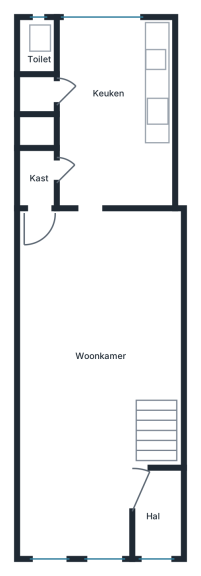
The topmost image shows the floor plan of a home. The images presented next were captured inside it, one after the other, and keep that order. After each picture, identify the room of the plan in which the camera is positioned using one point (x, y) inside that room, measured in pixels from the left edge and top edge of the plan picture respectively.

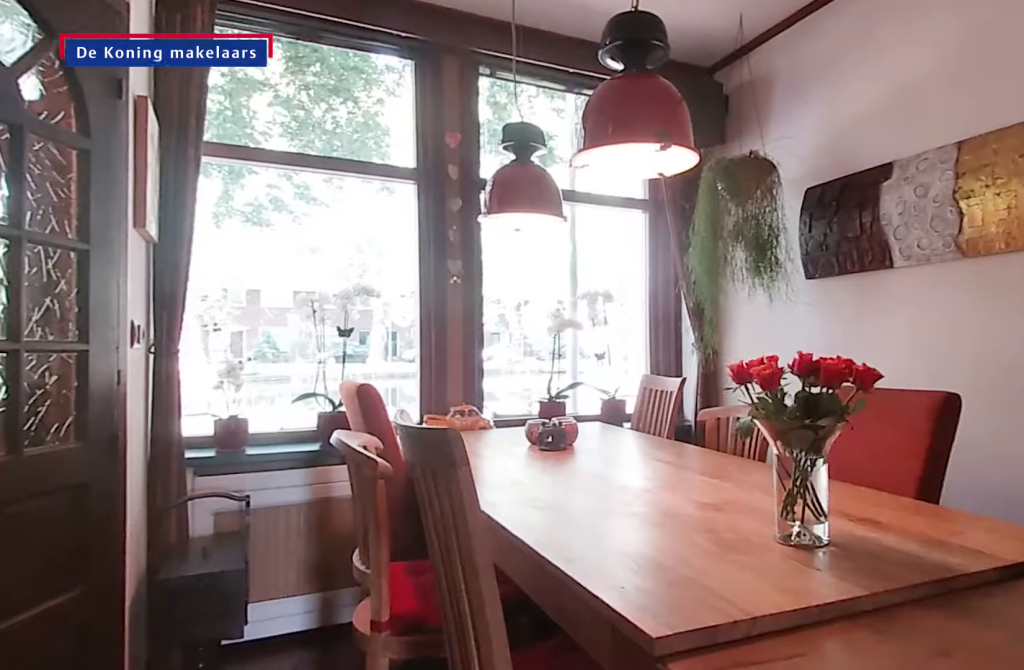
(85, 410)
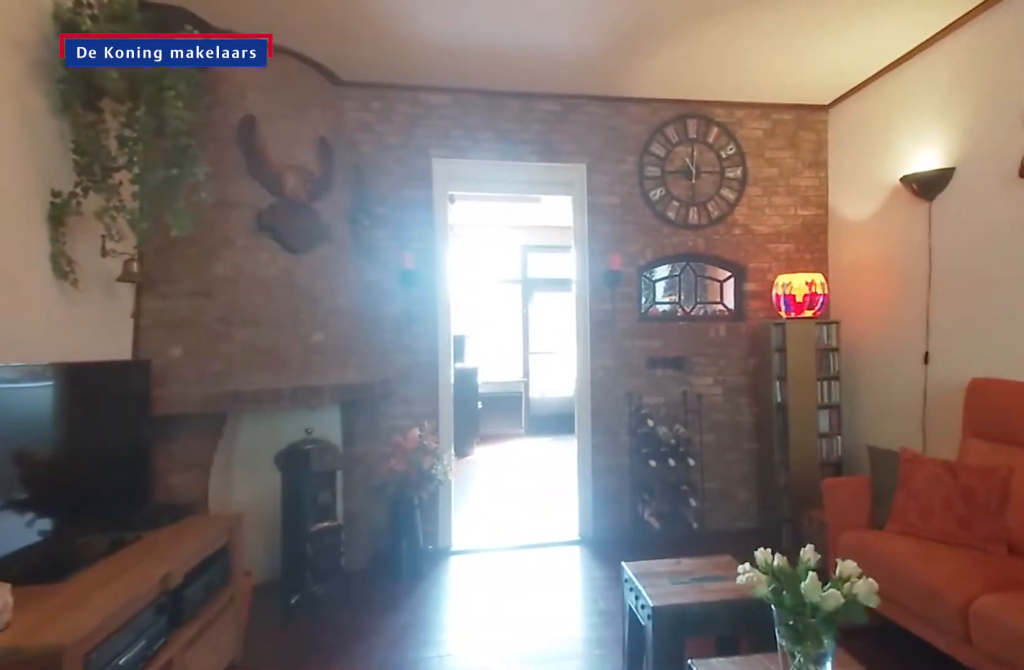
(85, 410)
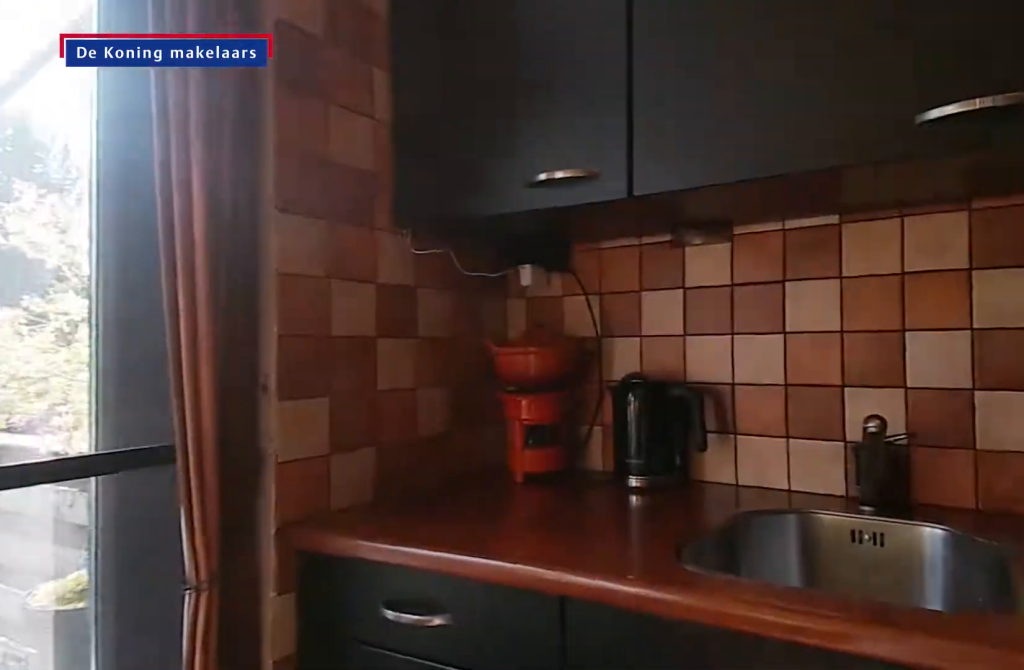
(91, 70)
